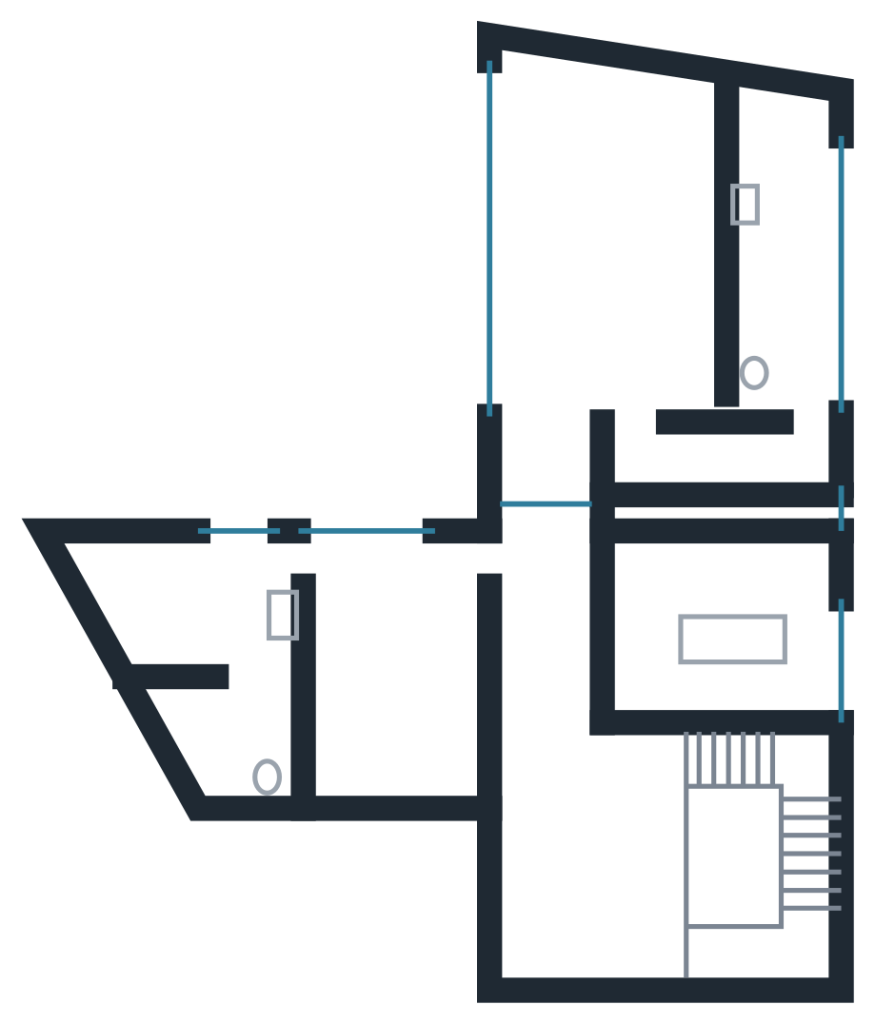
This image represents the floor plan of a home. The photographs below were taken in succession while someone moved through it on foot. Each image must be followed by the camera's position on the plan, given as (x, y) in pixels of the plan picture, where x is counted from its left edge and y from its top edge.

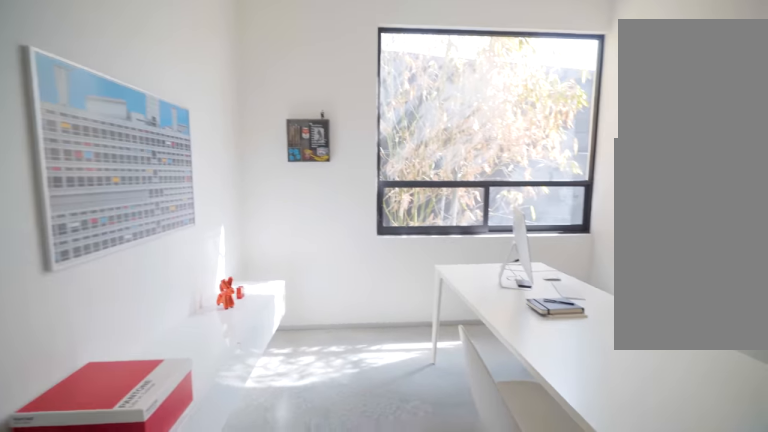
(654, 646)
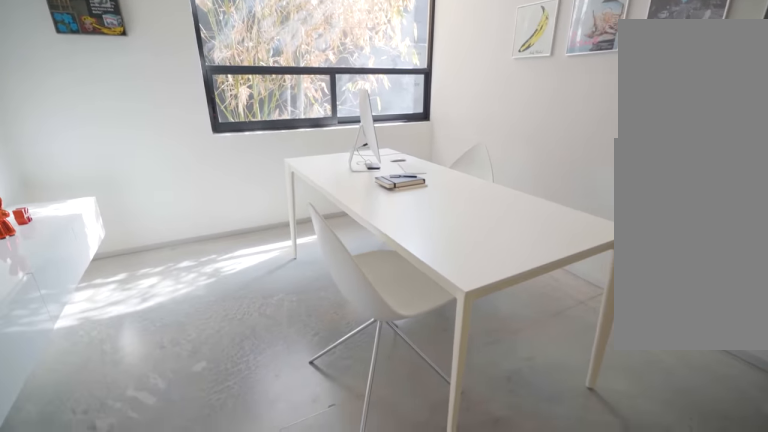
(651, 633)
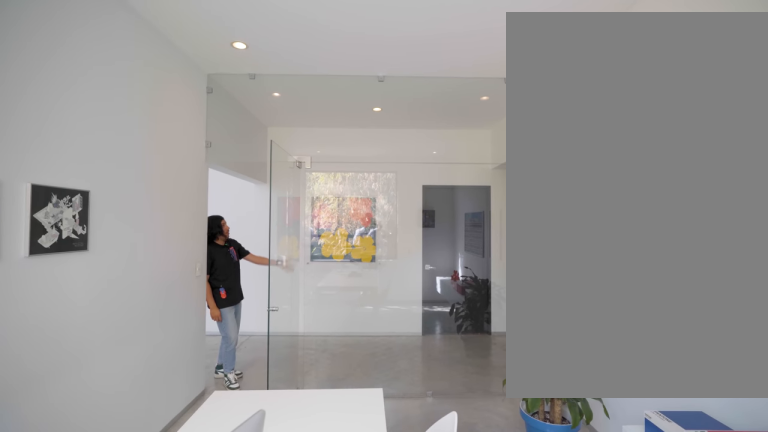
(799, 599)
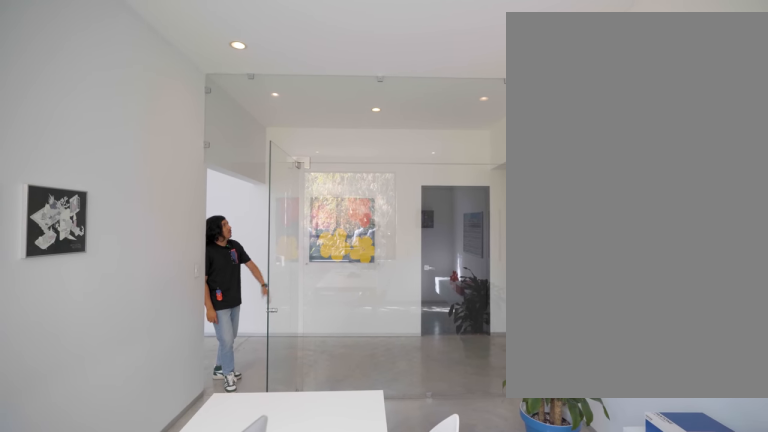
(799, 599)
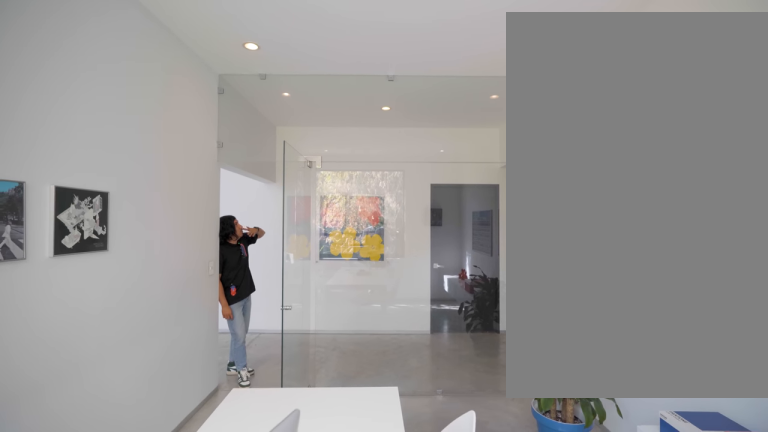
(800, 605)
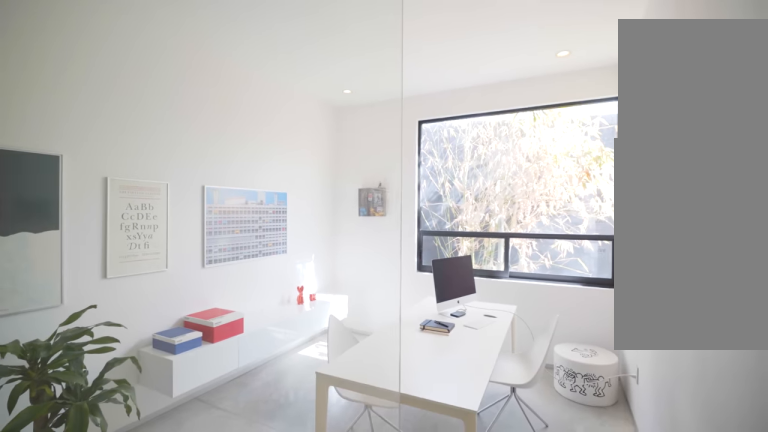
(659, 677)
